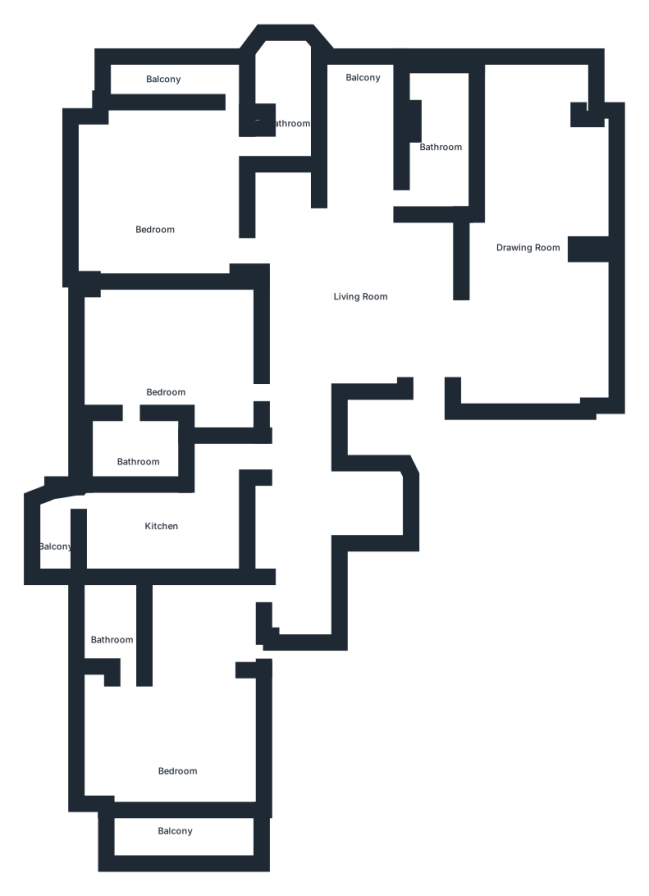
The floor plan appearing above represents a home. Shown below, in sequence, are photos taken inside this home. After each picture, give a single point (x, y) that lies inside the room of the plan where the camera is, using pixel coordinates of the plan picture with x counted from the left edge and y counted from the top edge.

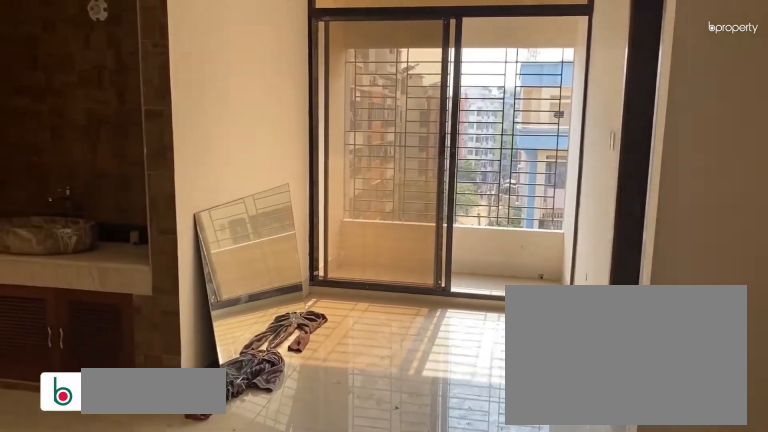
(366, 294)
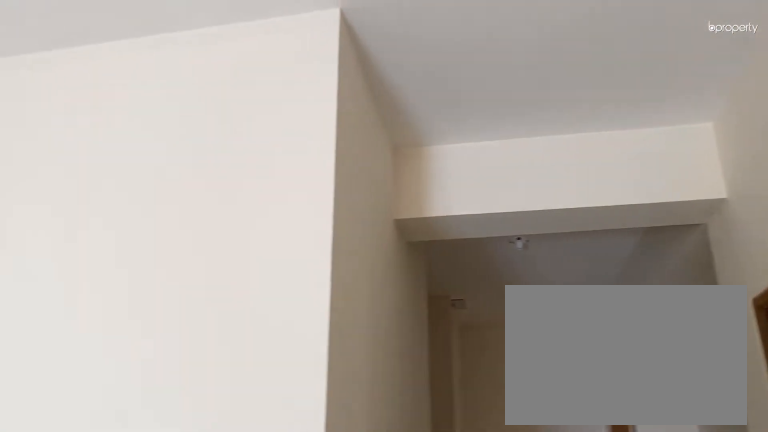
(366, 294)
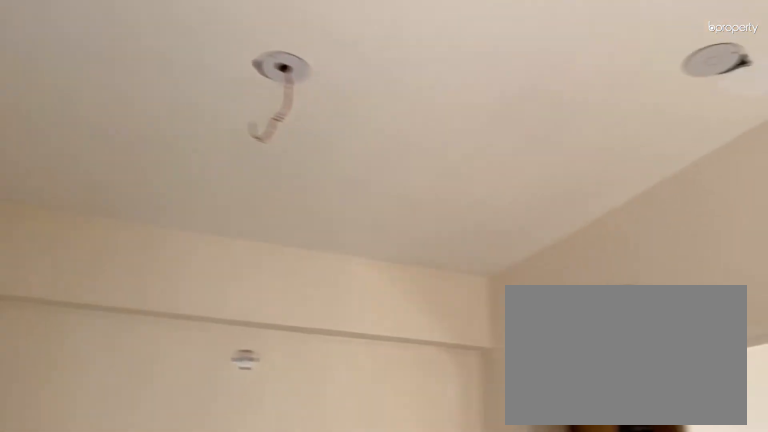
(527, 241)
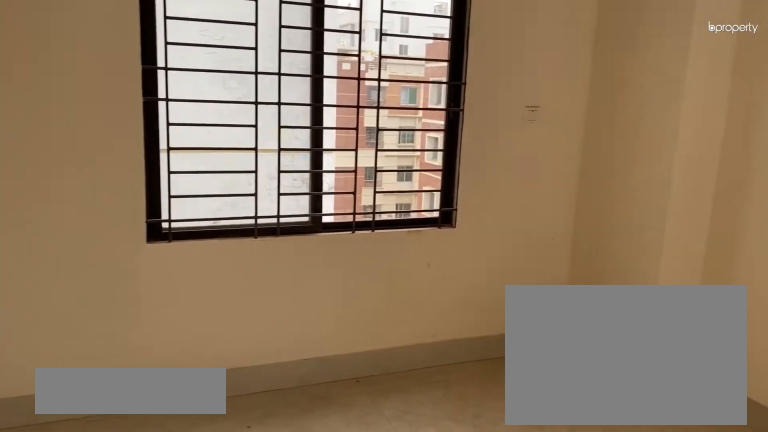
(159, 212)
